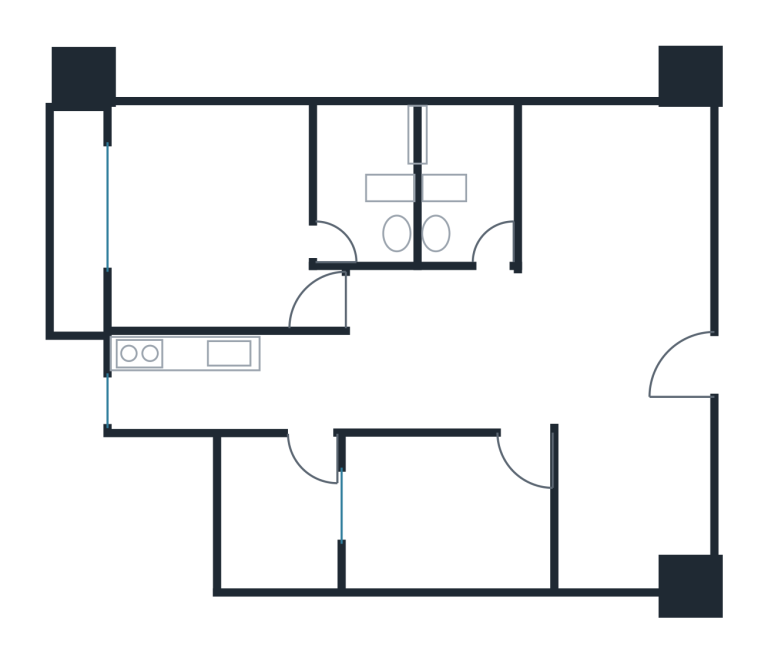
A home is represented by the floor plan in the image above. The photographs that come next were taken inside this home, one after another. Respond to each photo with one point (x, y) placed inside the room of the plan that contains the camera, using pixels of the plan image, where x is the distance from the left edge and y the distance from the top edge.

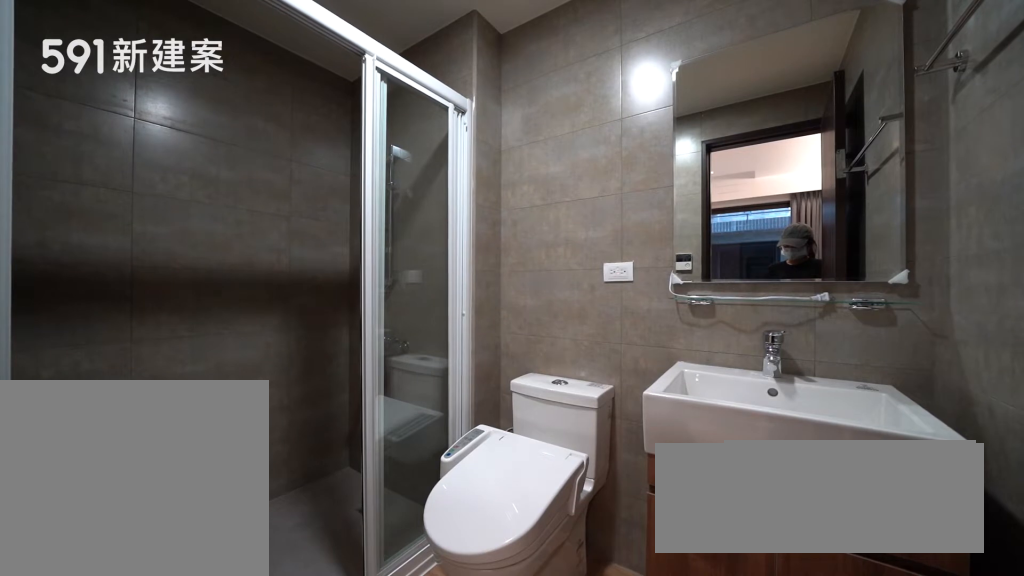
(367, 177)
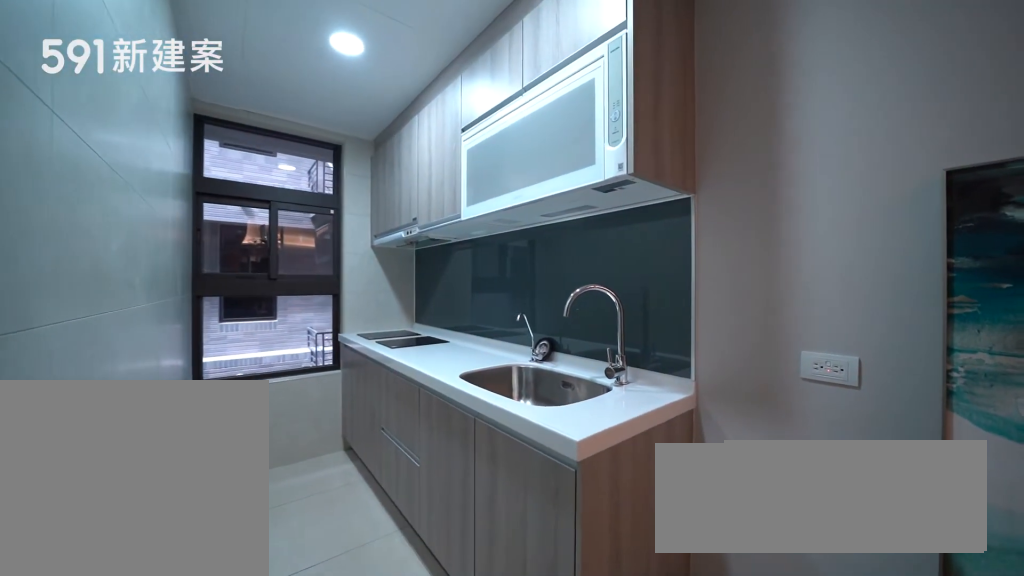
(218, 382)
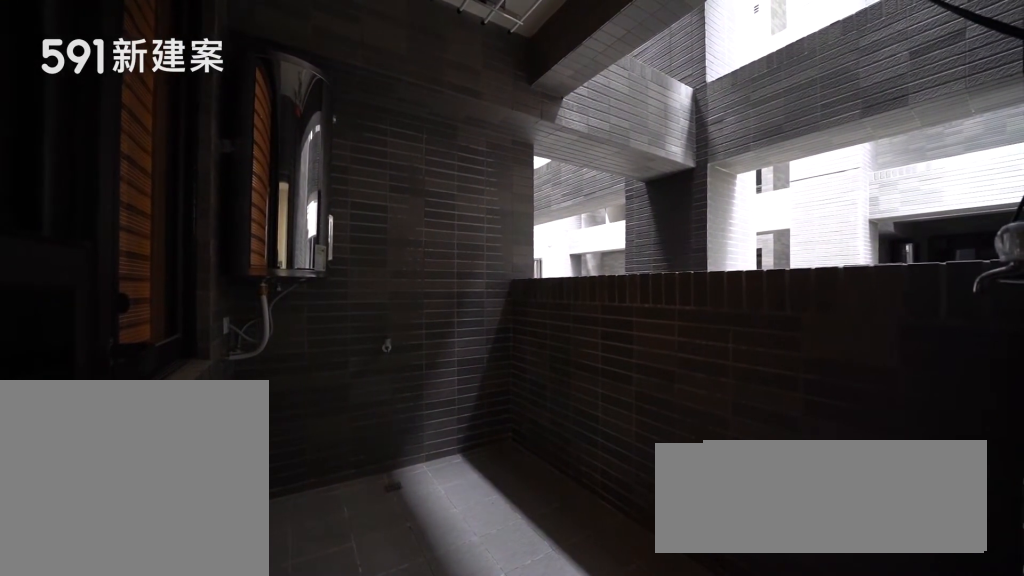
(277, 517)
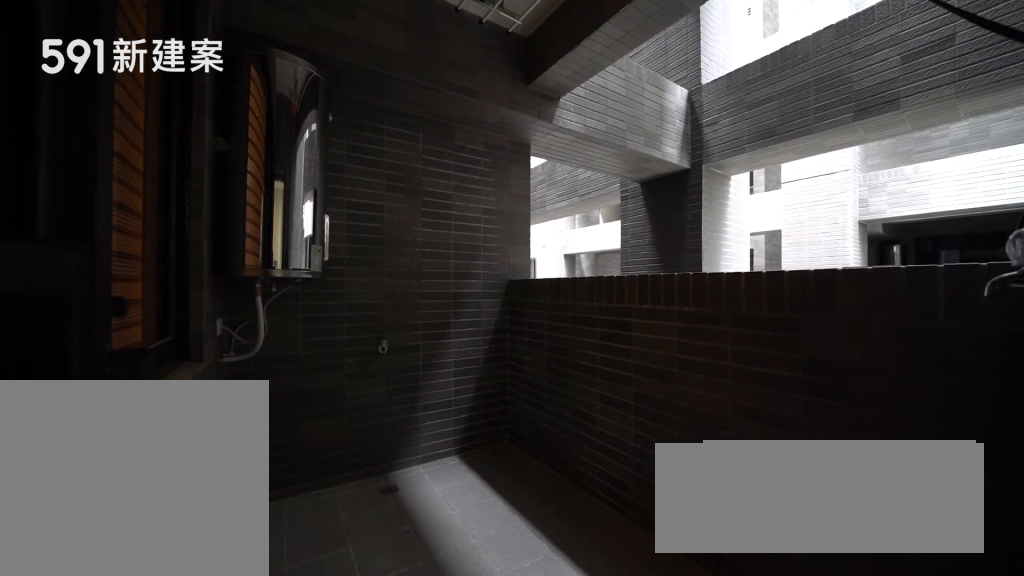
(277, 517)
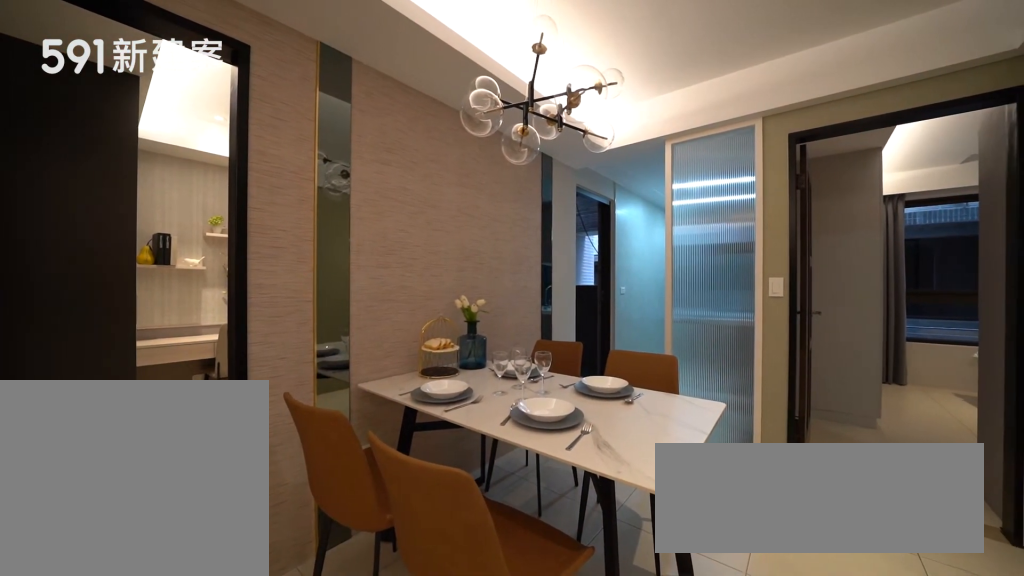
(430, 373)
